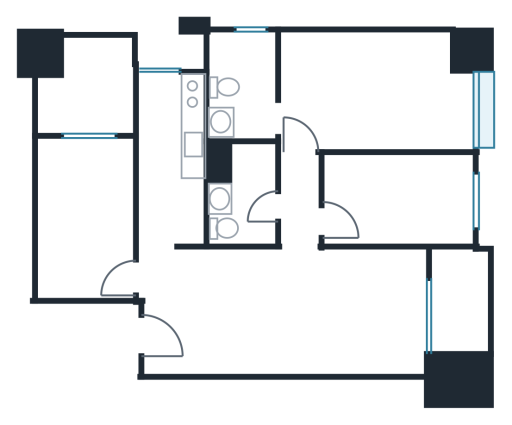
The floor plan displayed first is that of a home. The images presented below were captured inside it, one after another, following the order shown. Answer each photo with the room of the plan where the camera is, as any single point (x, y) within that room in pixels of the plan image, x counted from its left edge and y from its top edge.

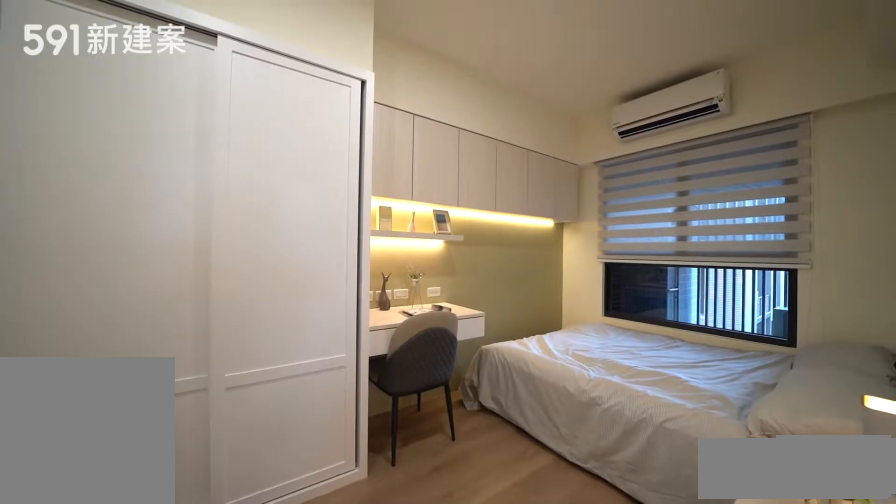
(83, 214)
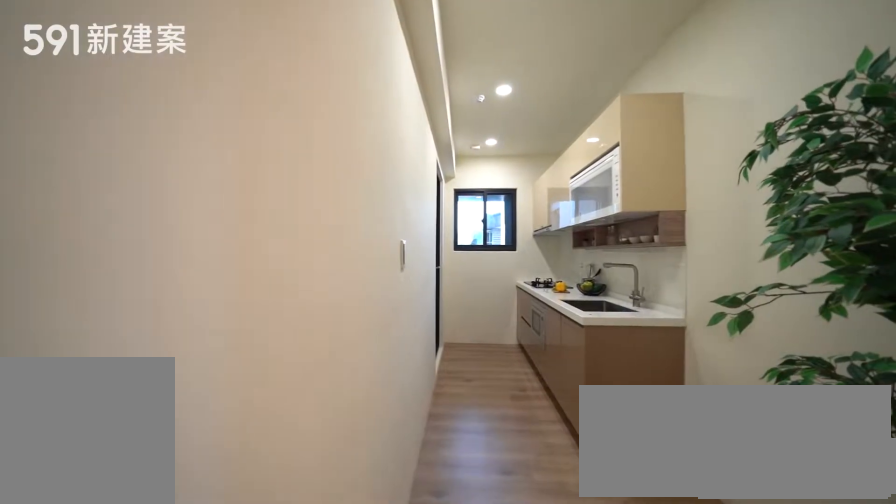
(171, 149)
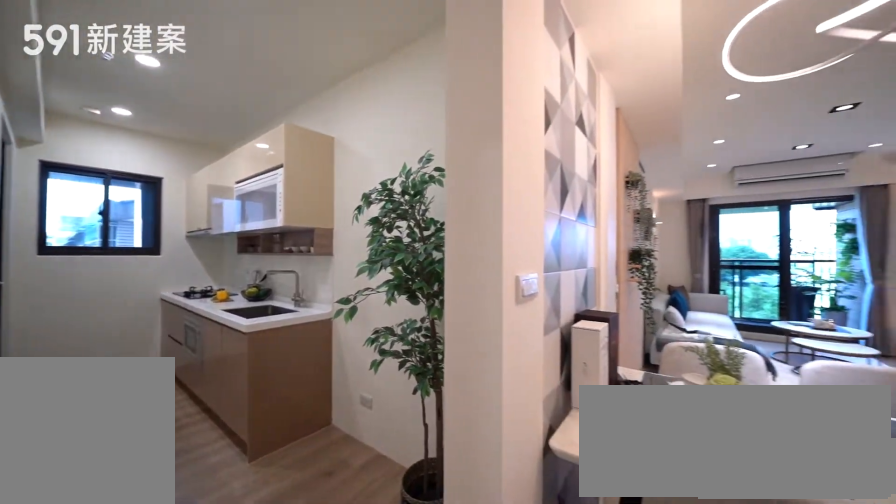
(171, 149)
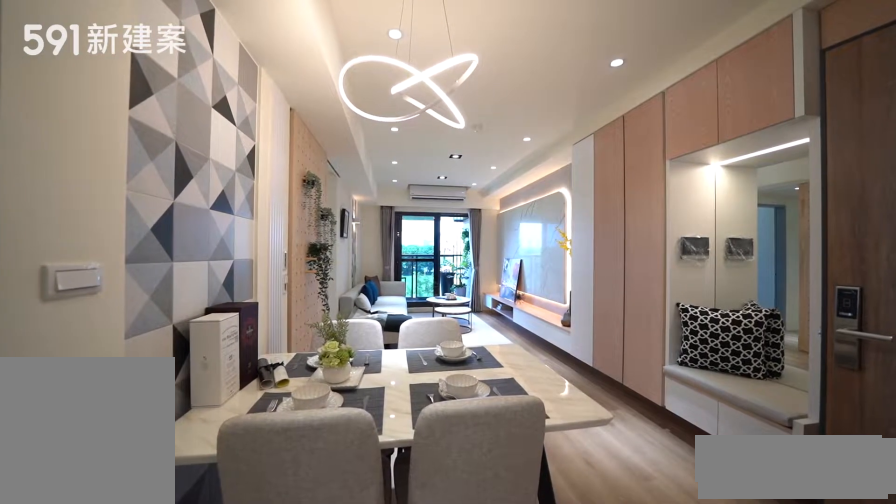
(229, 312)
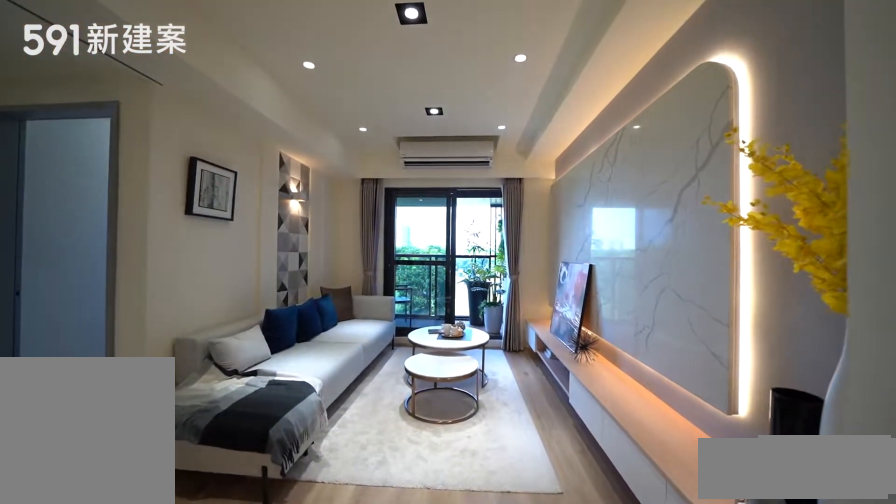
(360, 313)
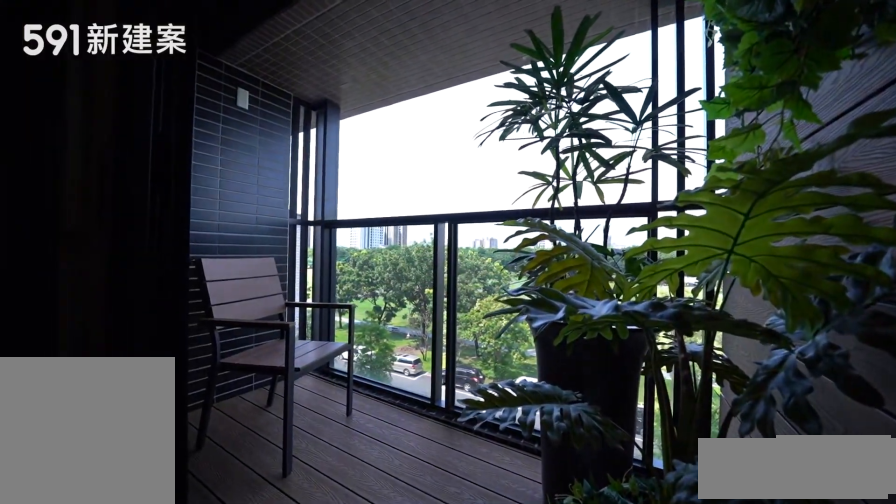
(462, 298)
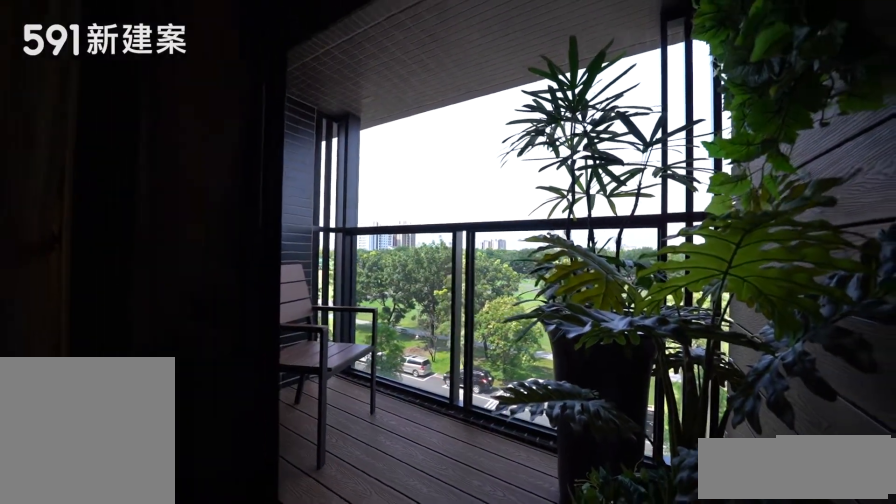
(462, 298)
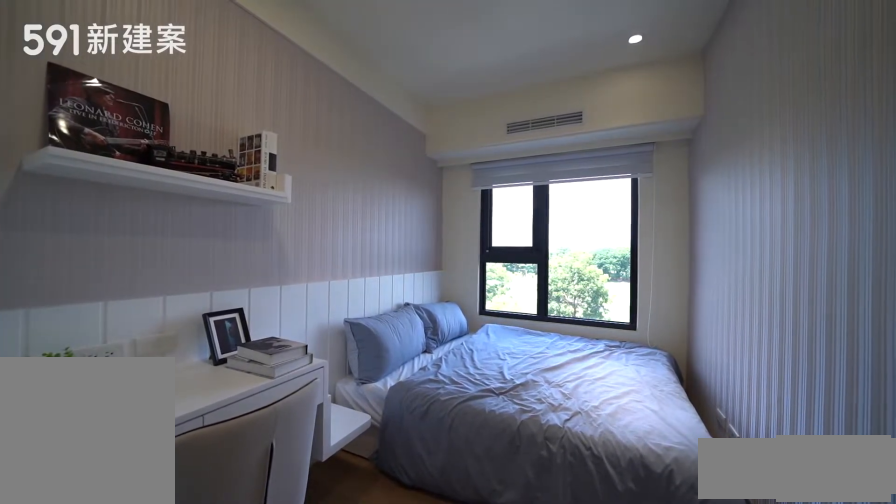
(402, 197)
